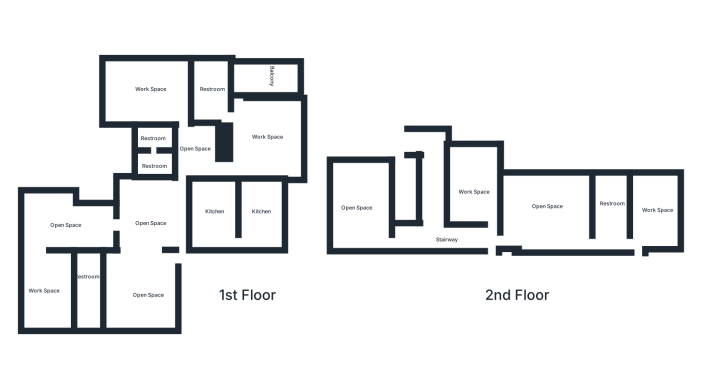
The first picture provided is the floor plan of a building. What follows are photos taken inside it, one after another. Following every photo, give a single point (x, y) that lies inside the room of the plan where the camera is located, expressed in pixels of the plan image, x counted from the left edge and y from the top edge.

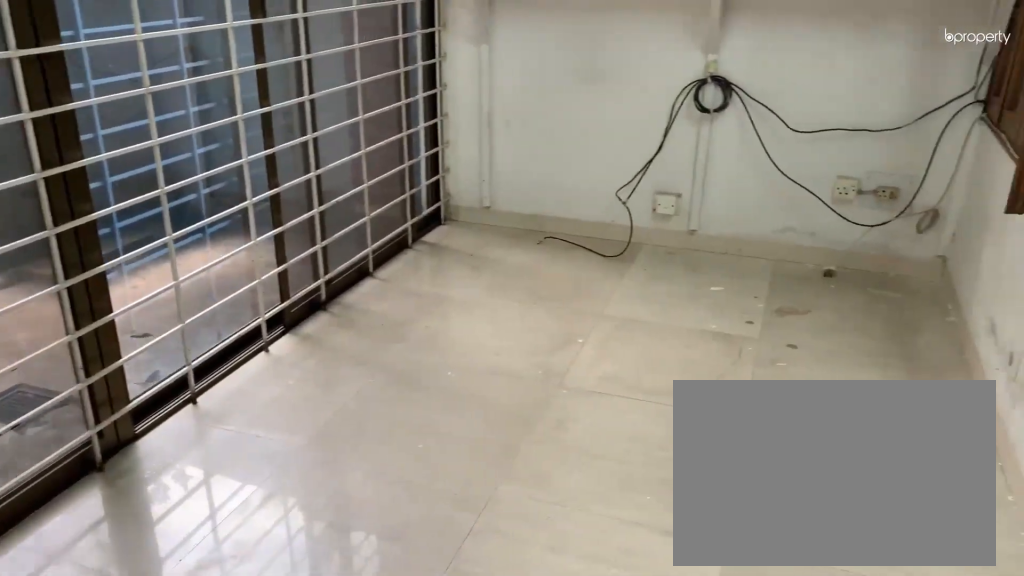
(262, 76)
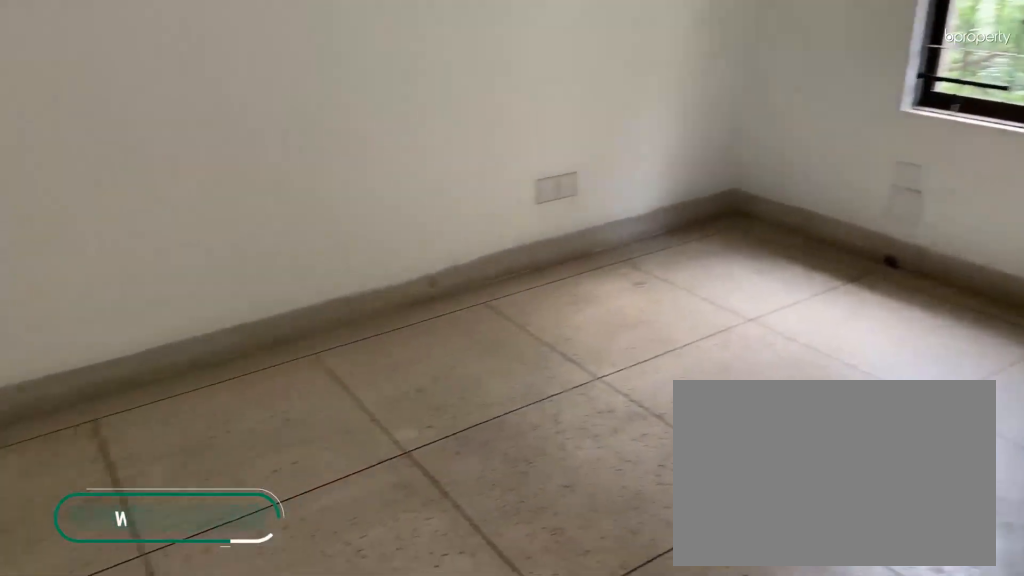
(477, 189)
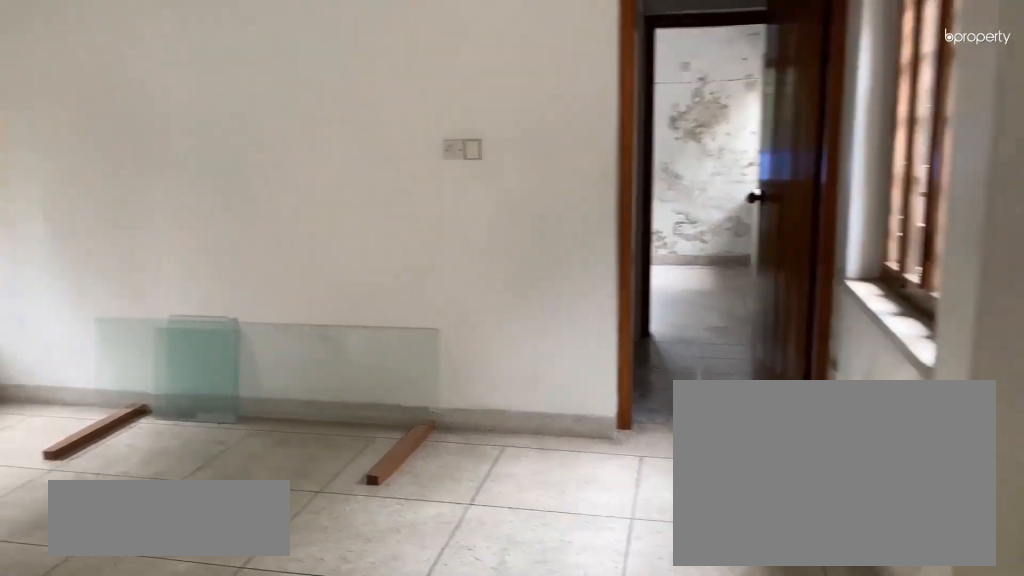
(551, 213)
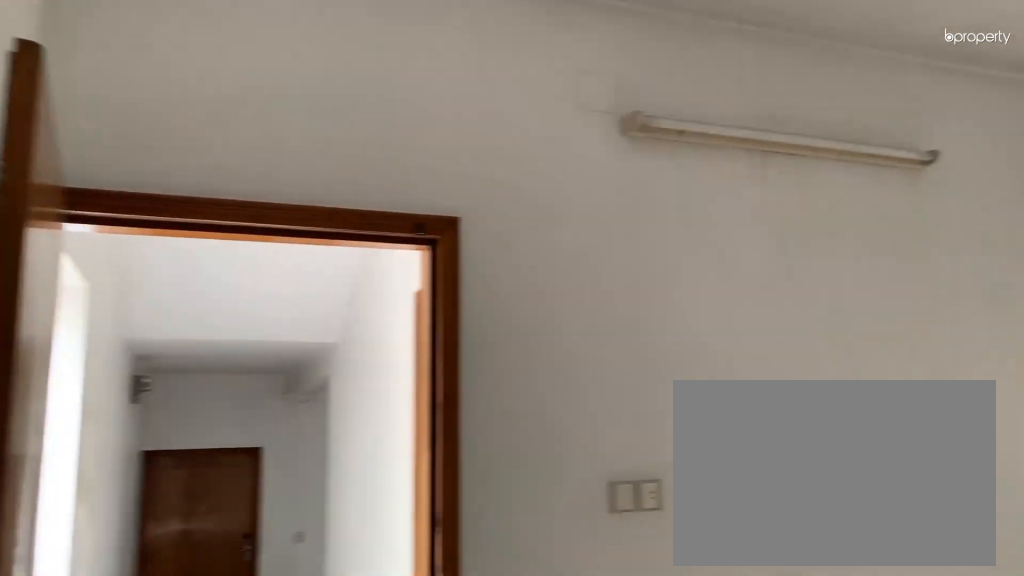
(551, 213)
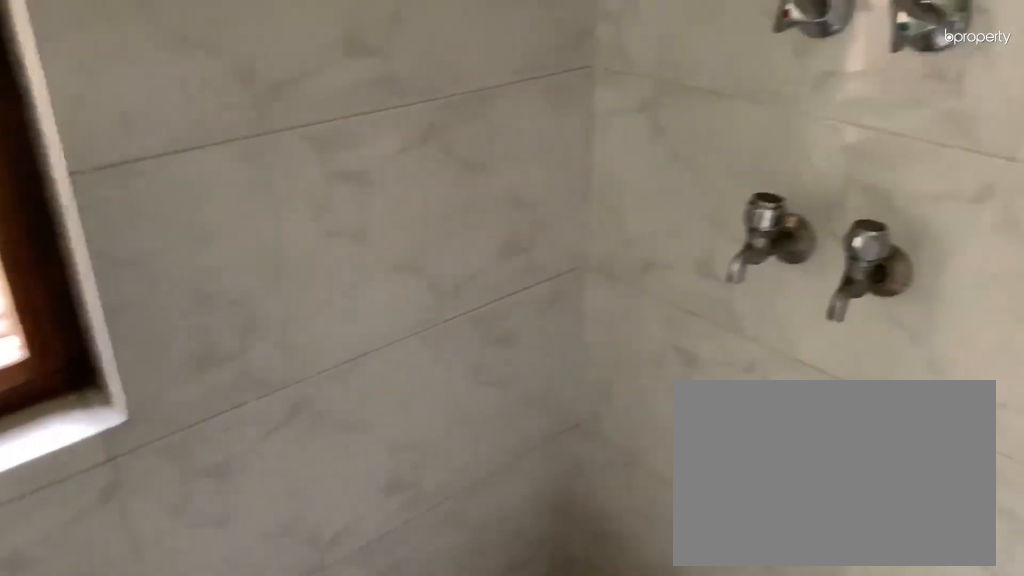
(613, 217)
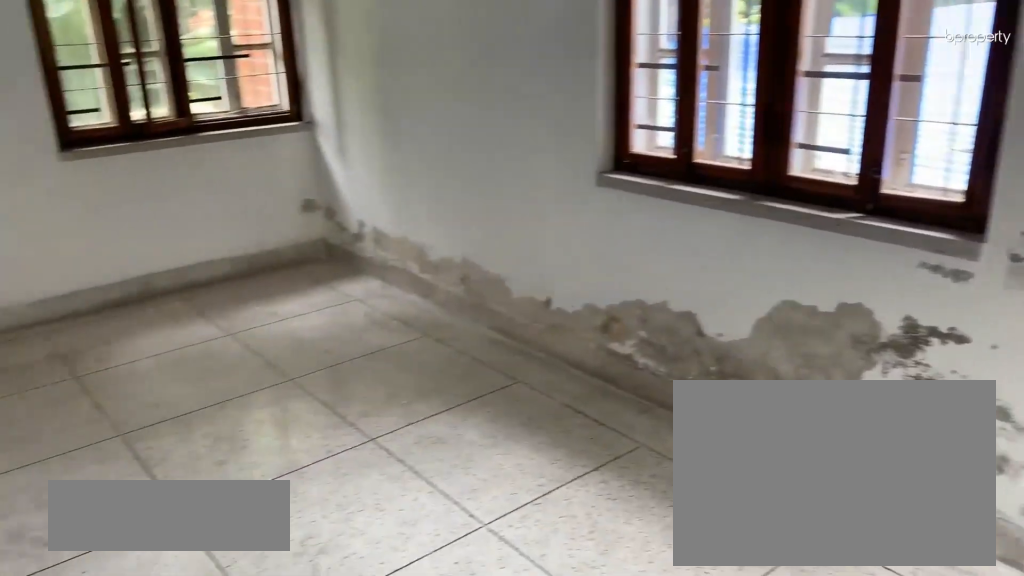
(654, 212)
